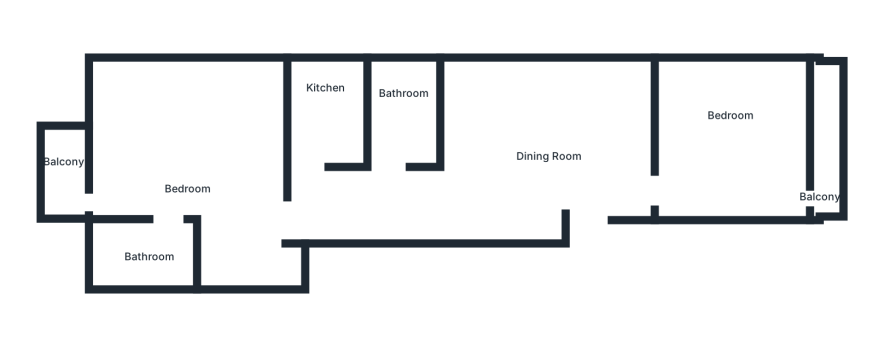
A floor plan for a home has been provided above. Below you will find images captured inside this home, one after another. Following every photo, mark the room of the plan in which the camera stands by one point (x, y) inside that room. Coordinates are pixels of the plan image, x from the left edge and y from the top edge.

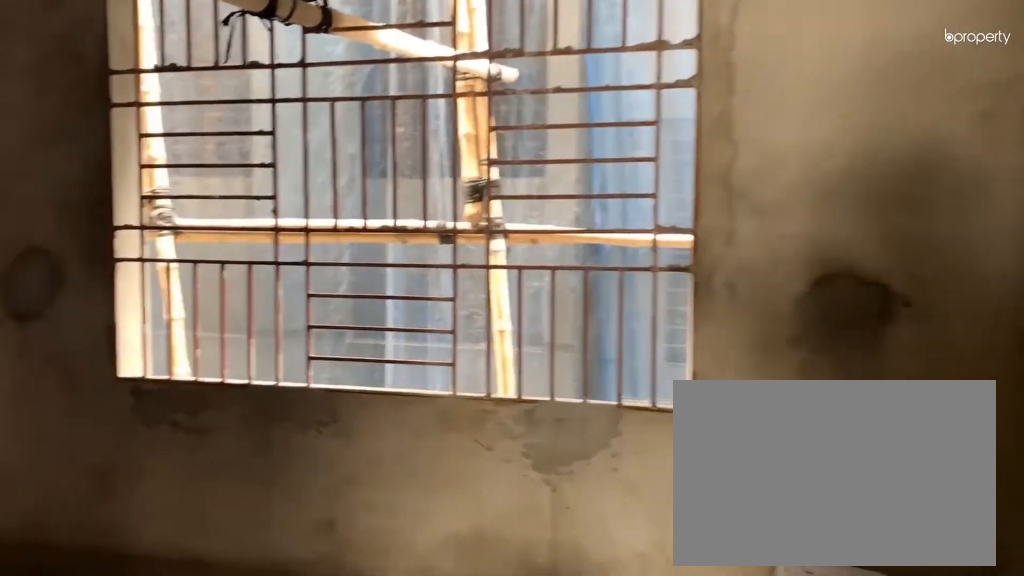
(551, 129)
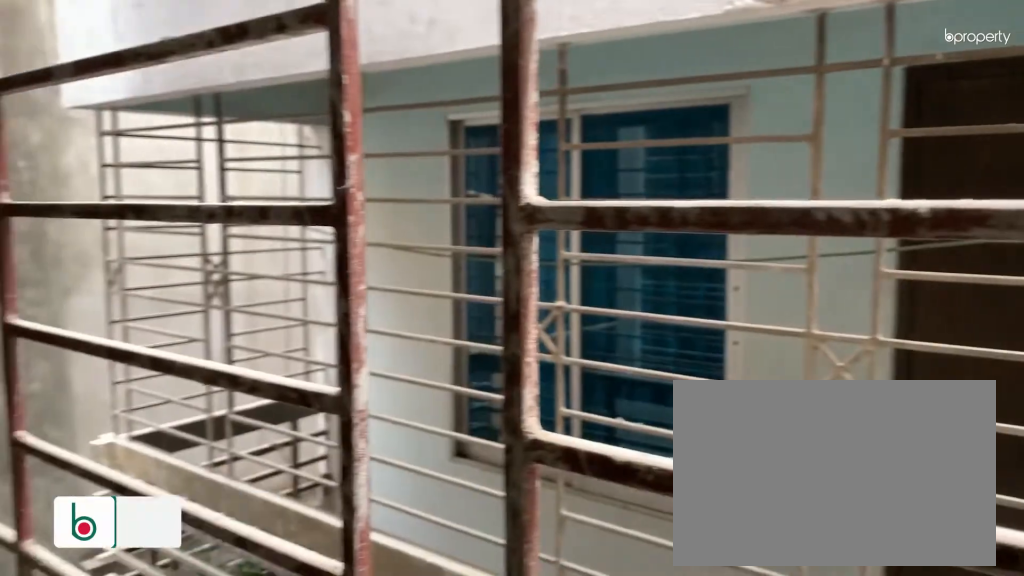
(823, 142)
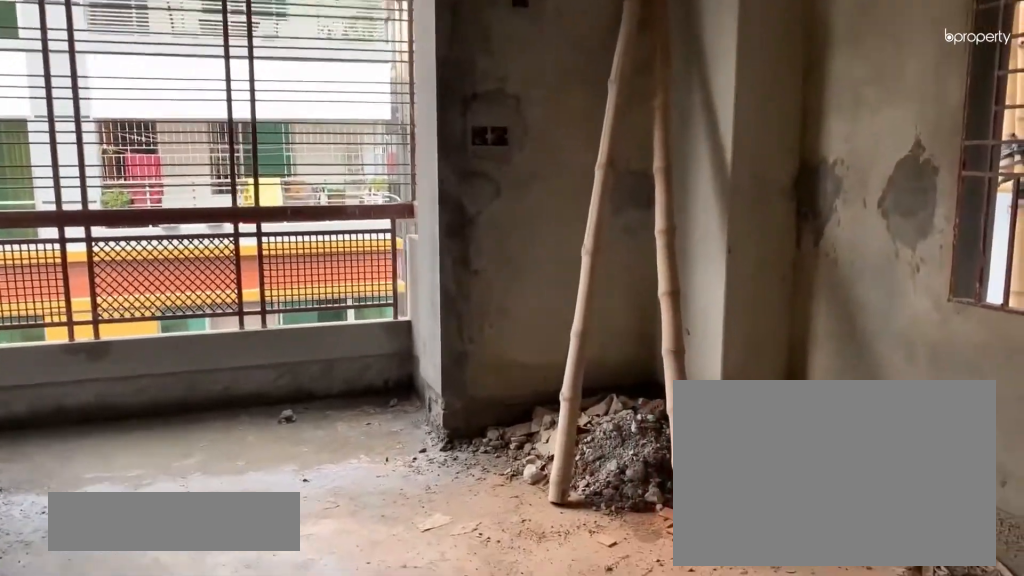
(203, 156)
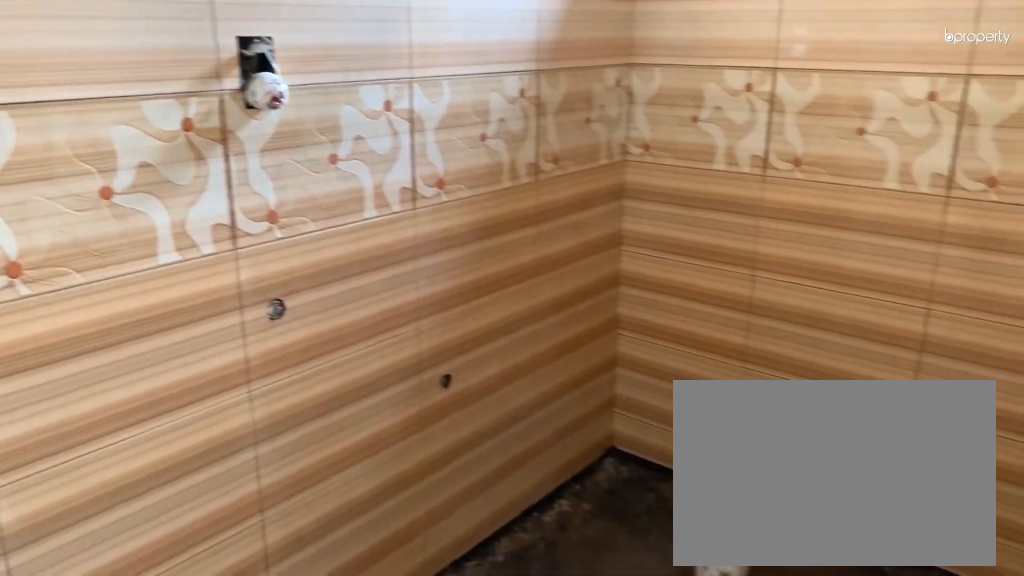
(147, 250)
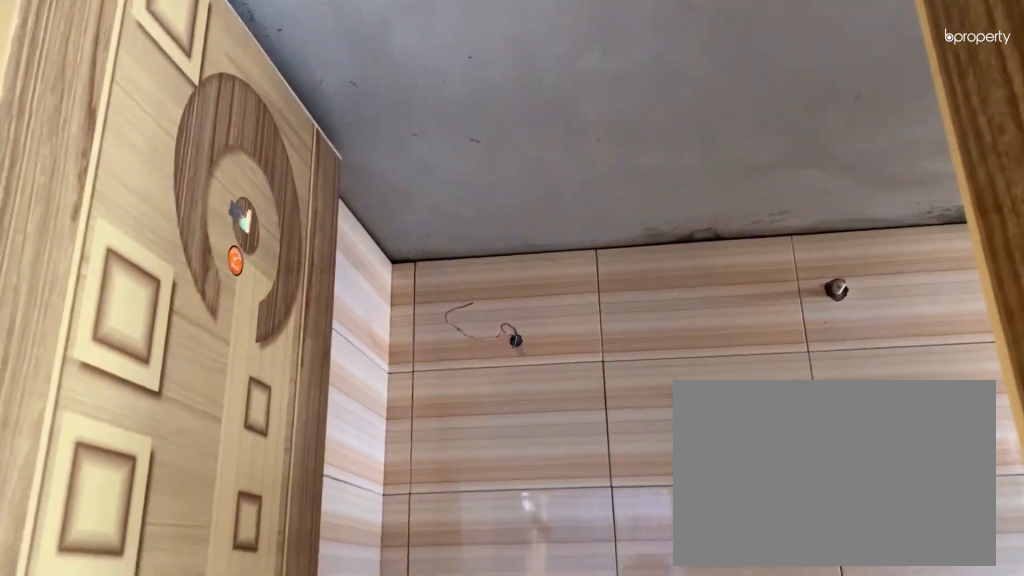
(147, 250)
